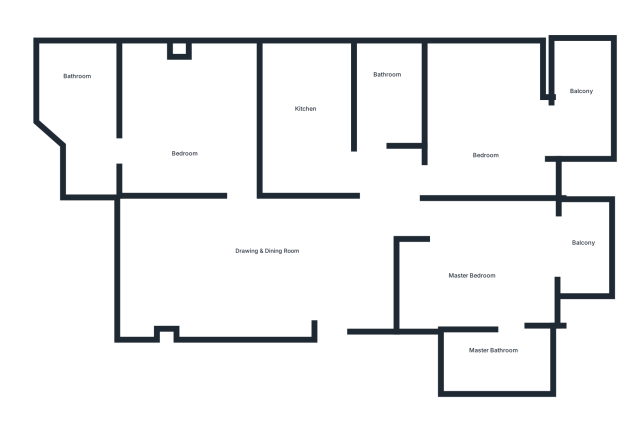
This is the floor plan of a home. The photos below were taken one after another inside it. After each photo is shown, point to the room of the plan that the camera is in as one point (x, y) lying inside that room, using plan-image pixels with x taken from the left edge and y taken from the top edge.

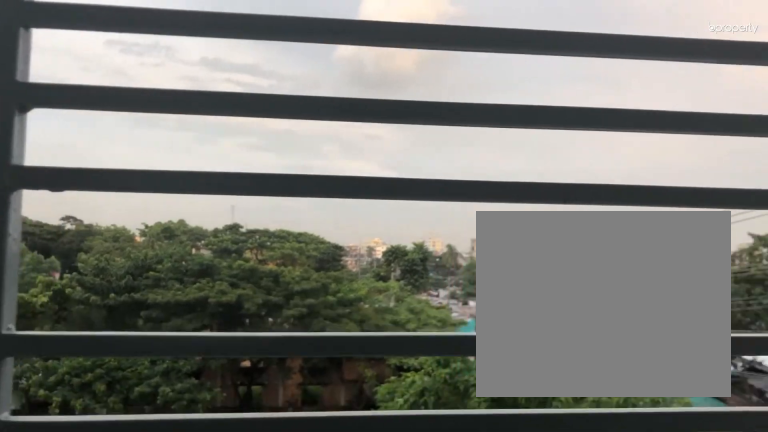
(586, 246)
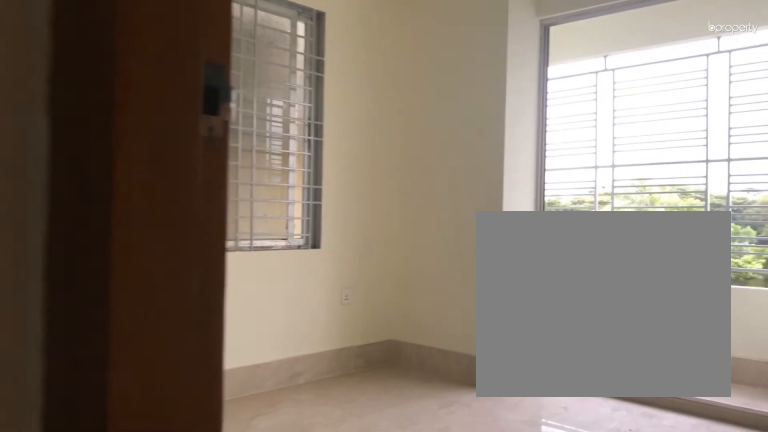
(486, 131)
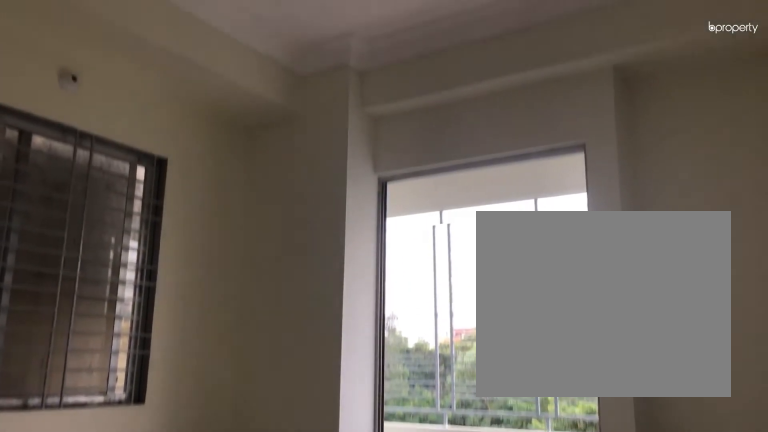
(487, 131)
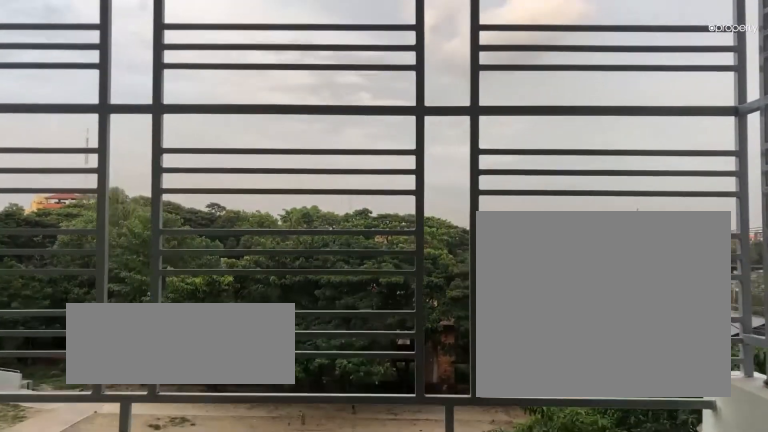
(574, 100)
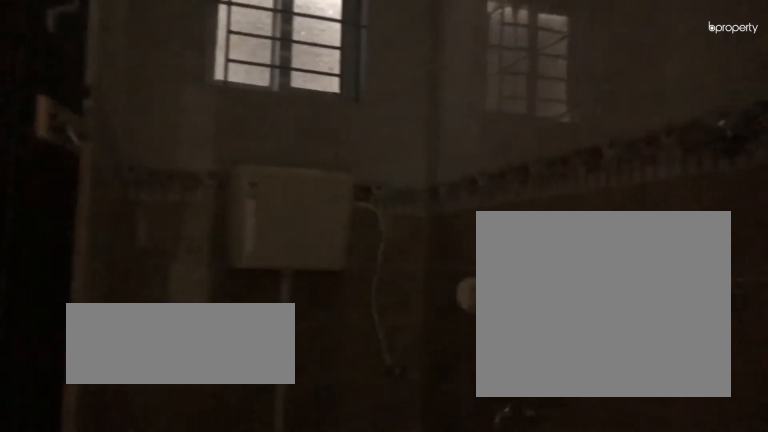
(380, 96)
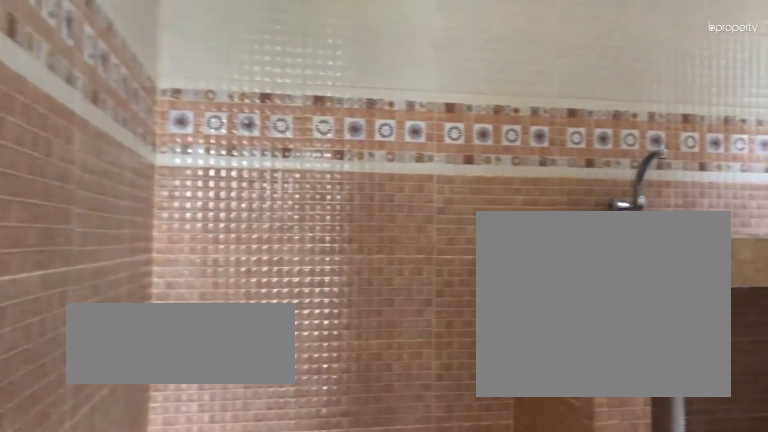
(309, 125)
